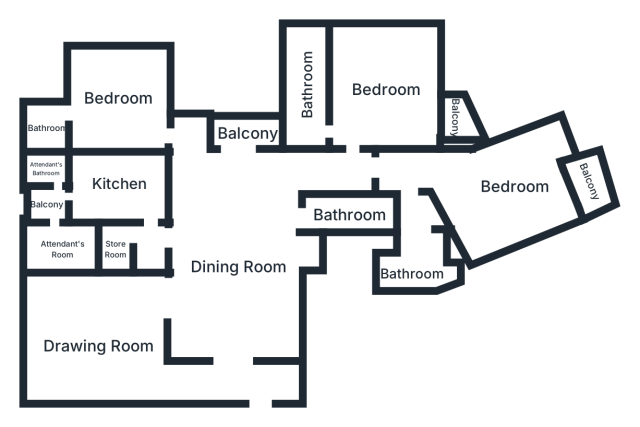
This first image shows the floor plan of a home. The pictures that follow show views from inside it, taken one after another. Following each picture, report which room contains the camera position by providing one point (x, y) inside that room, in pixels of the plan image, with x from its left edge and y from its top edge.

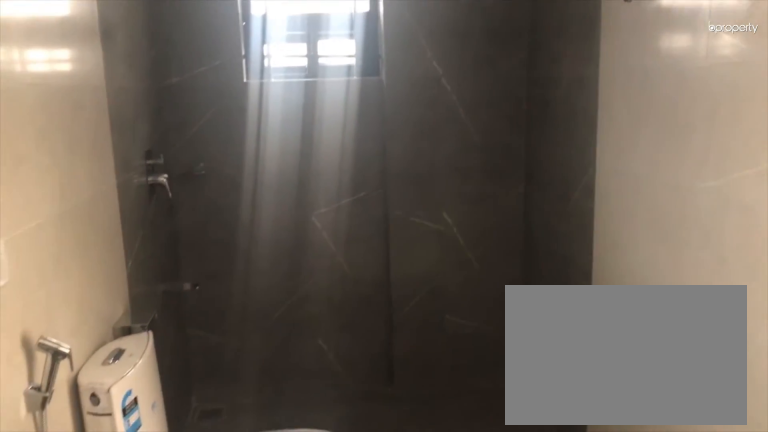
(308, 83)
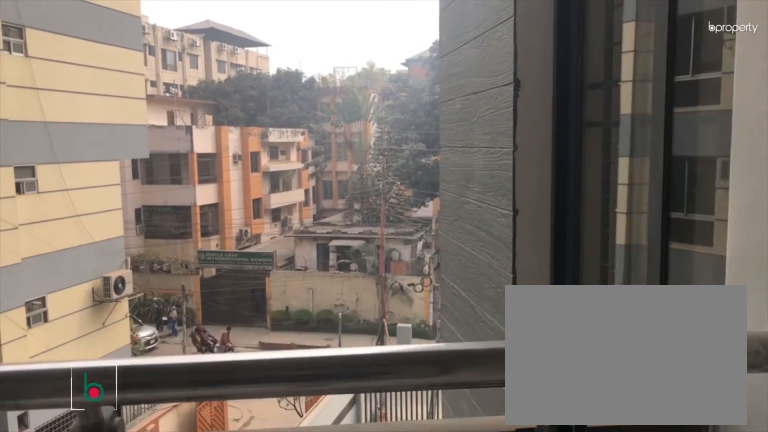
(454, 114)
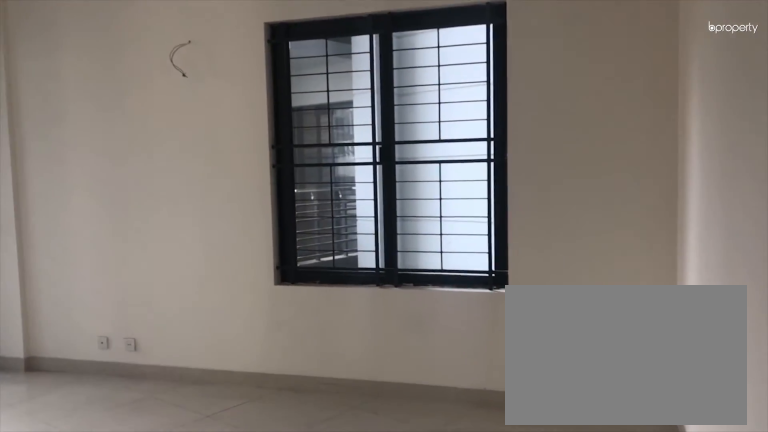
(514, 186)
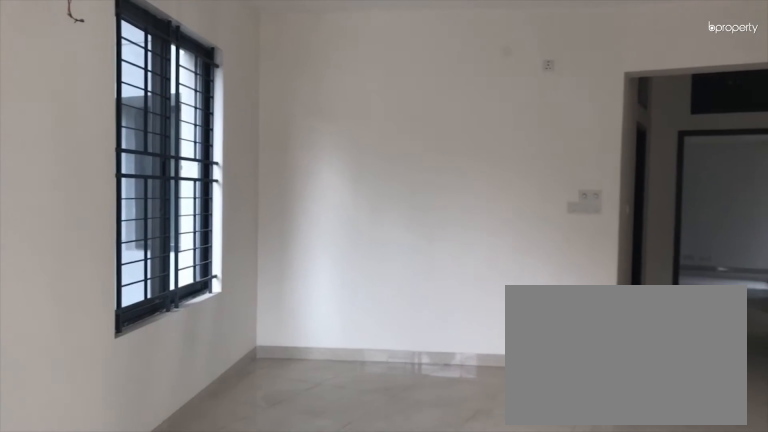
(514, 186)
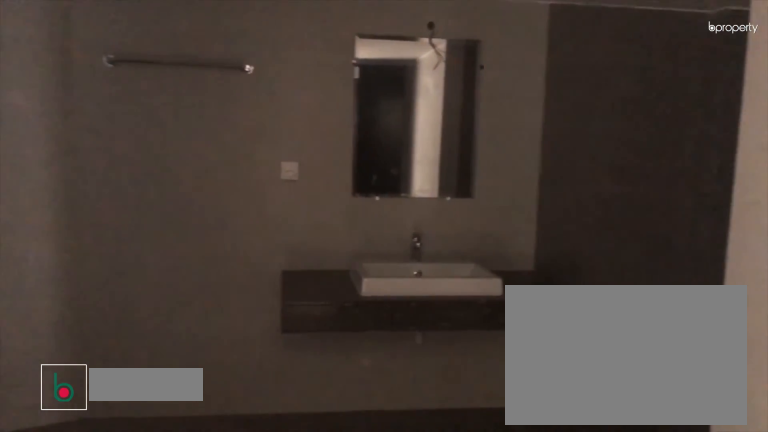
(420, 263)
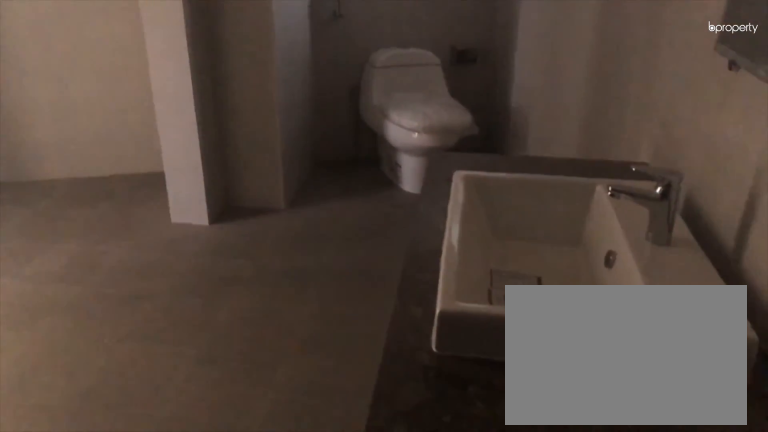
(420, 263)
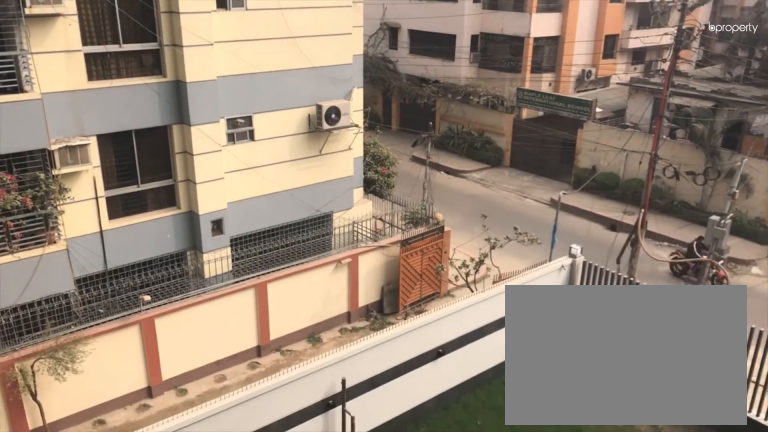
(592, 184)
